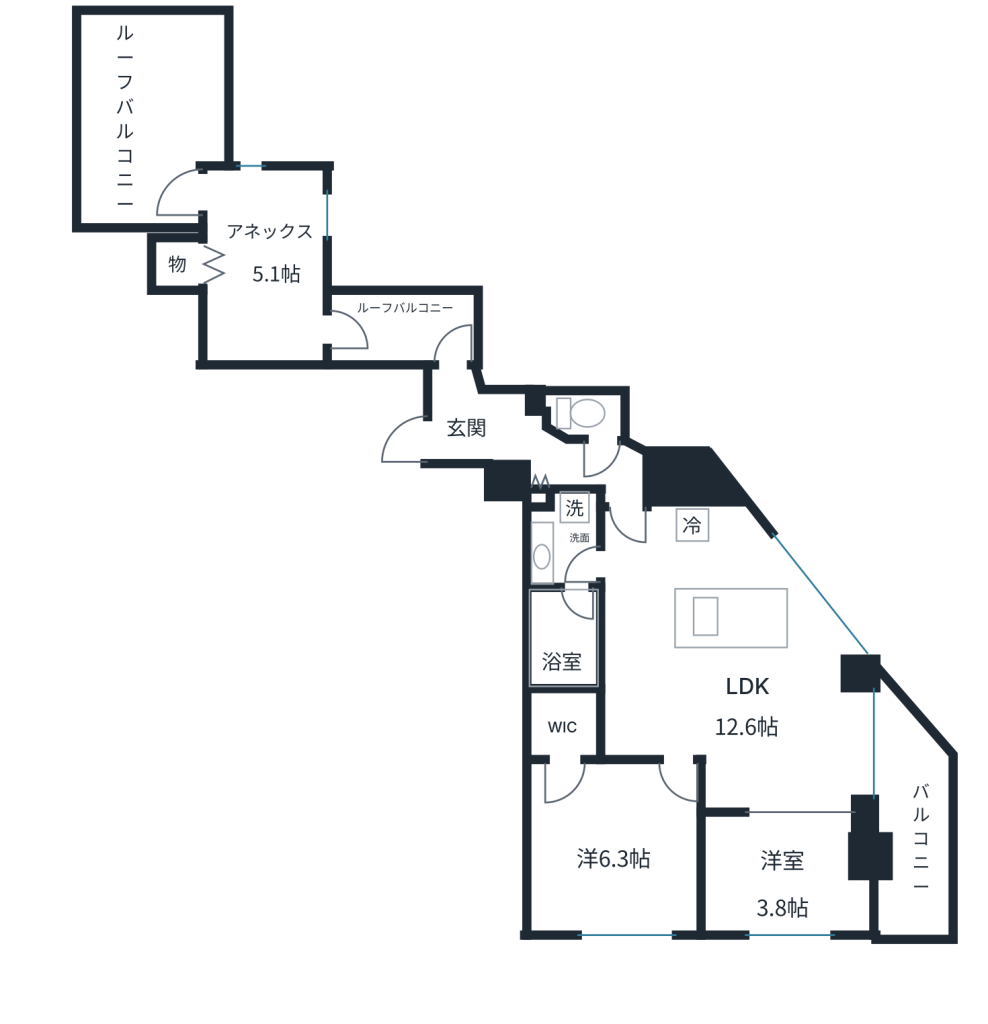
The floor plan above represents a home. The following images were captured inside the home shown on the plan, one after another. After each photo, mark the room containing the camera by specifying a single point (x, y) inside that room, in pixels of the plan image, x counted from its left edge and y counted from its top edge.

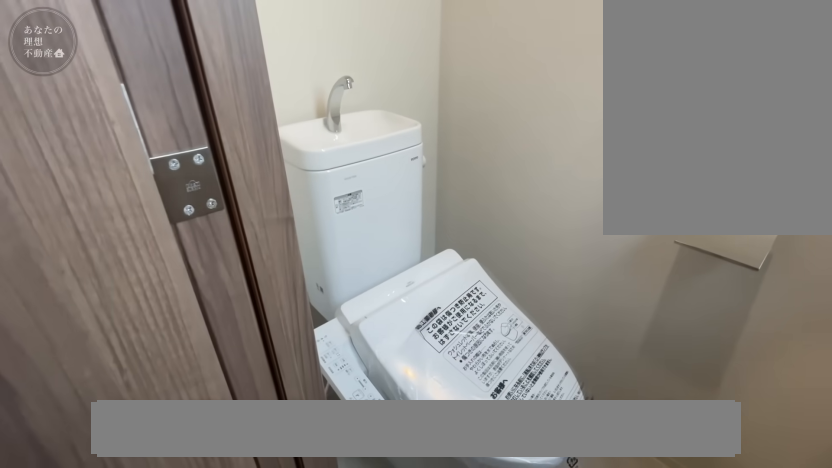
(534, 458)
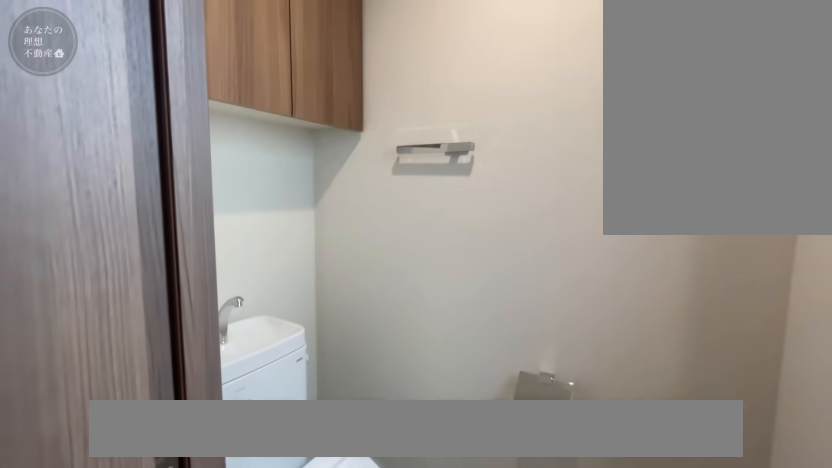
(534, 458)
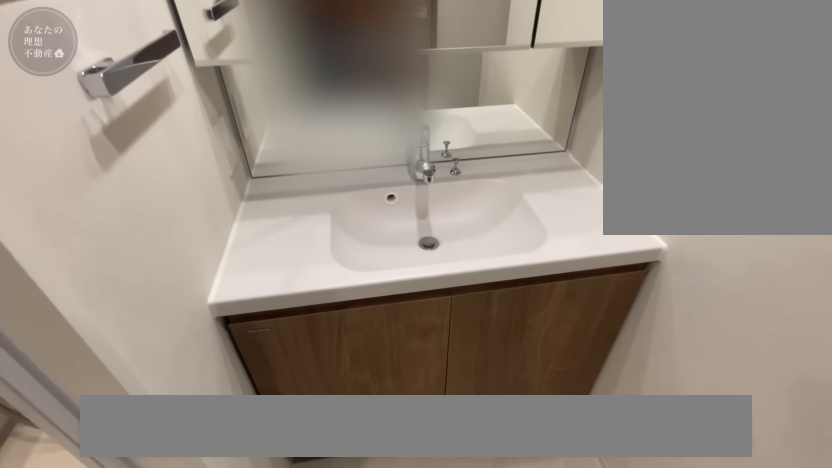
(573, 548)
